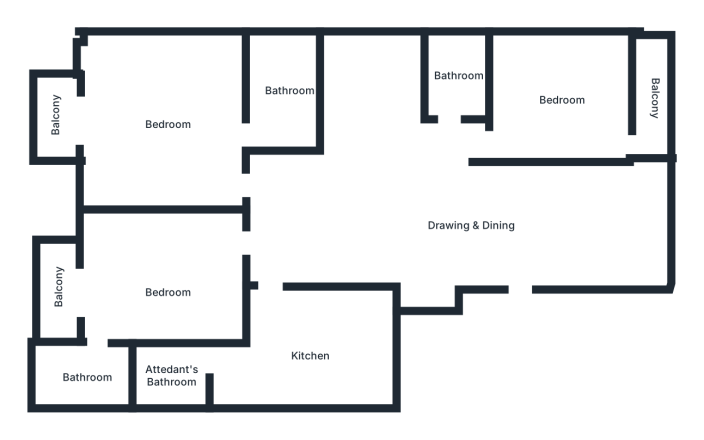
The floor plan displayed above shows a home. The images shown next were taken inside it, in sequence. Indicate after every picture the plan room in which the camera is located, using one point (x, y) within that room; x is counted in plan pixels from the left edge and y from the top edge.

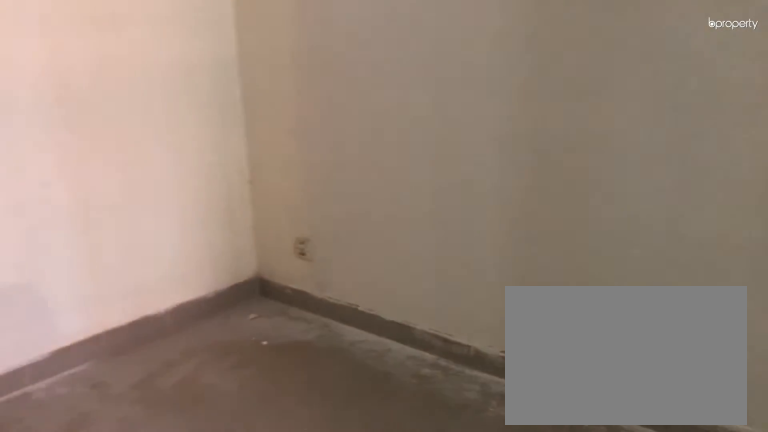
(169, 292)
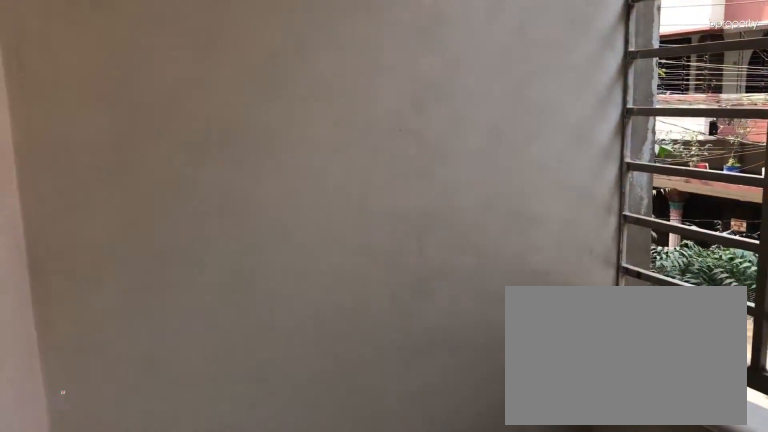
(63, 291)
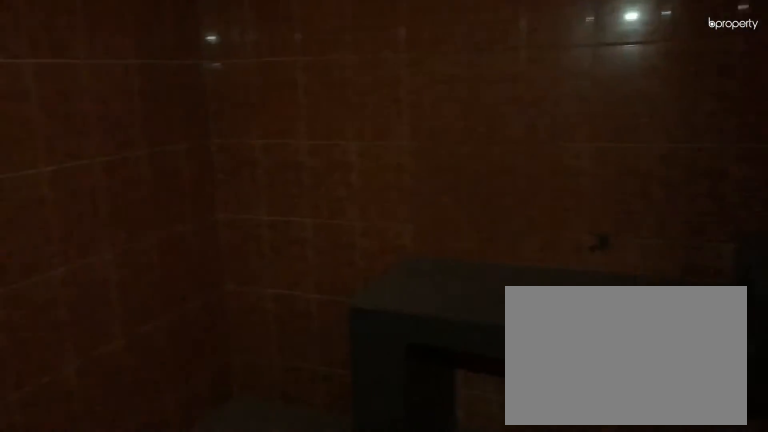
(311, 353)
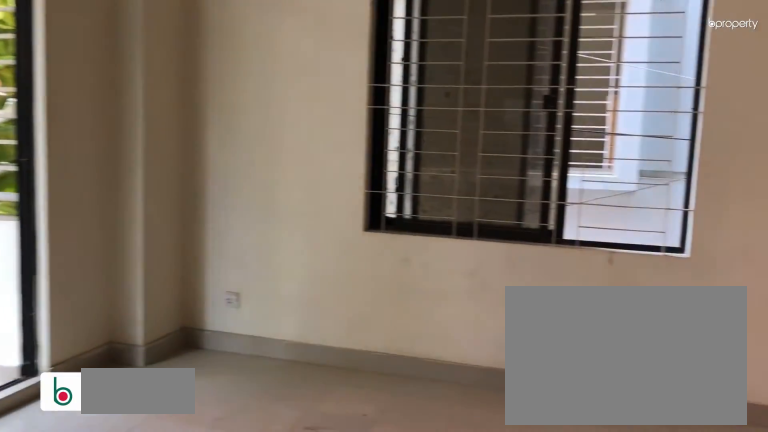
(167, 123)
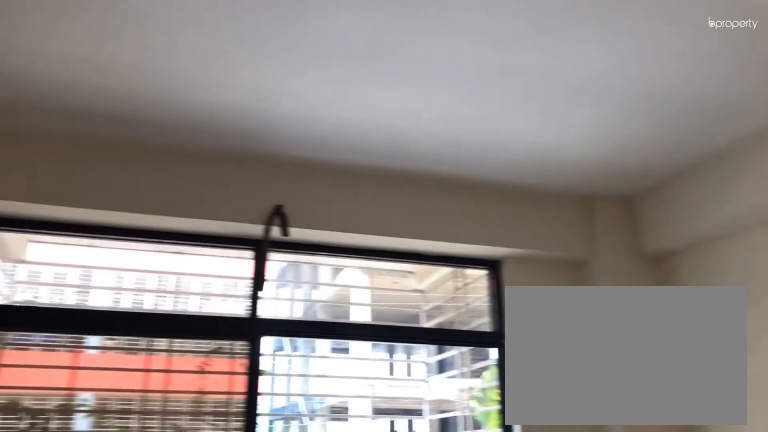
(167, 123)
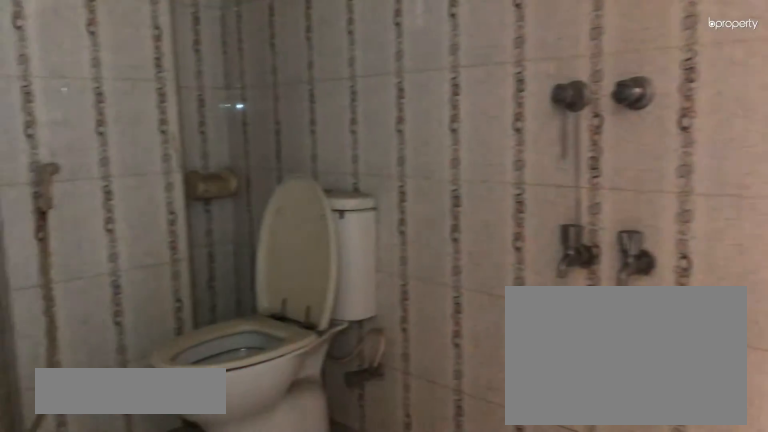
(286, 89)
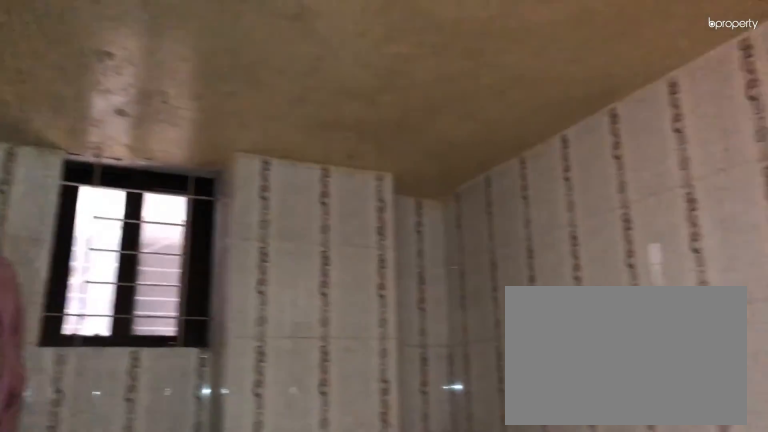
(286, 89)
